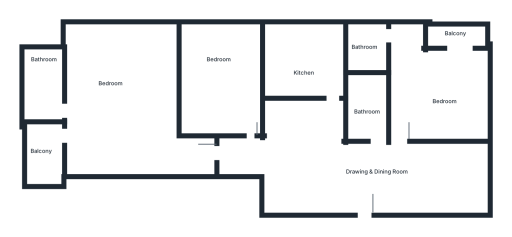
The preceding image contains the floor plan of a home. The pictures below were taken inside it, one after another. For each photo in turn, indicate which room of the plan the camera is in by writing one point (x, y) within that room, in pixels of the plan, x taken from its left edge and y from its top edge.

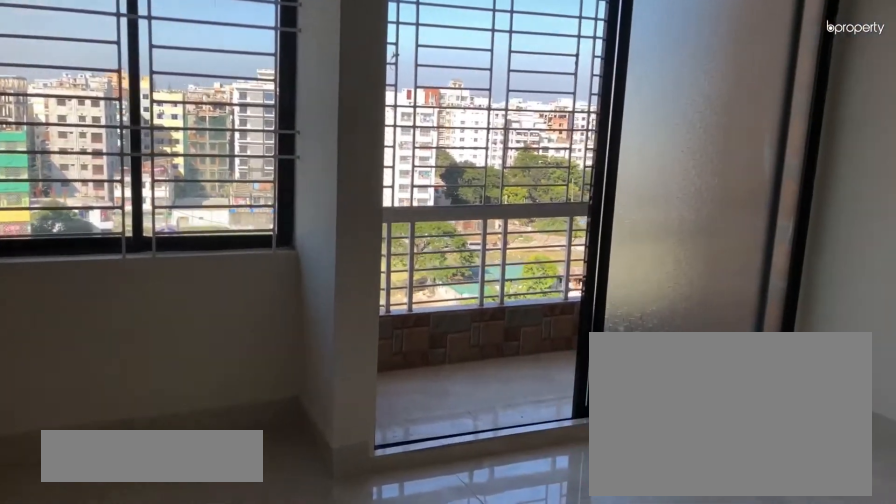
(437, 87)
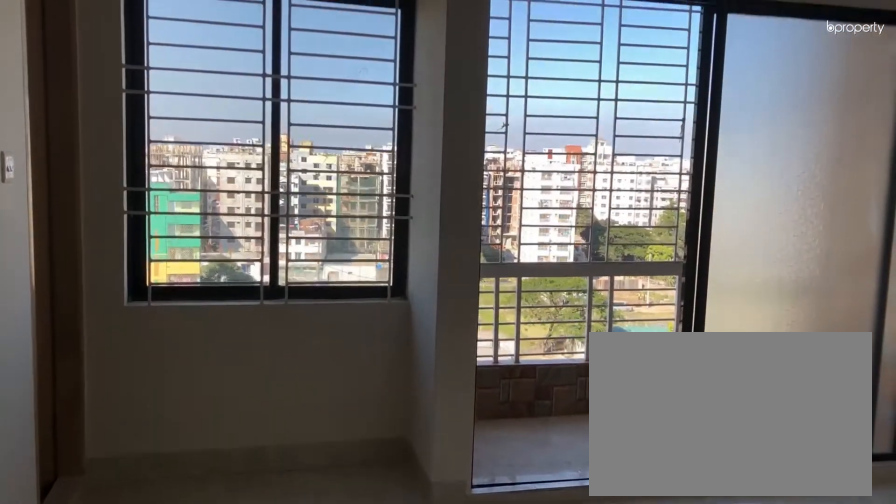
(437, 87)
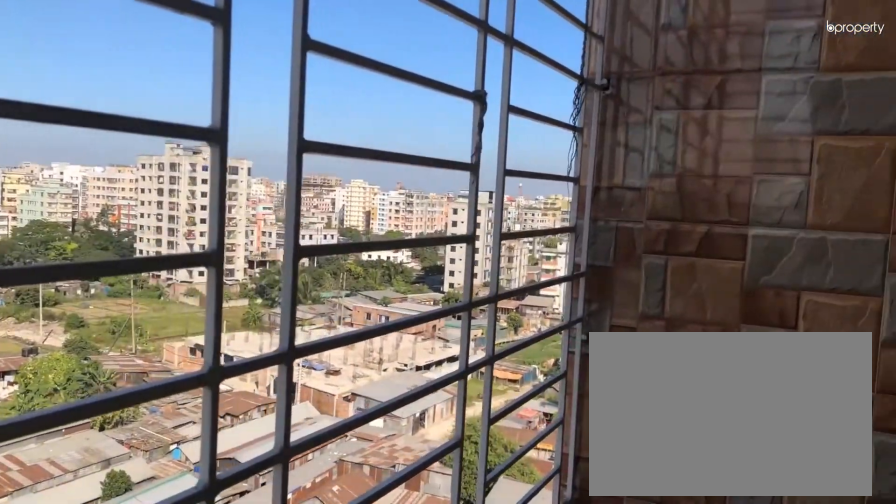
(457, 38)
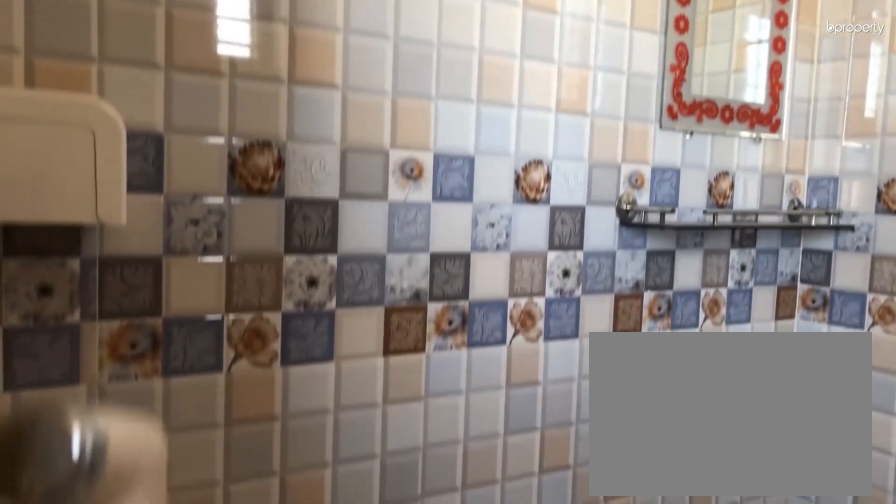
(367, 53)
